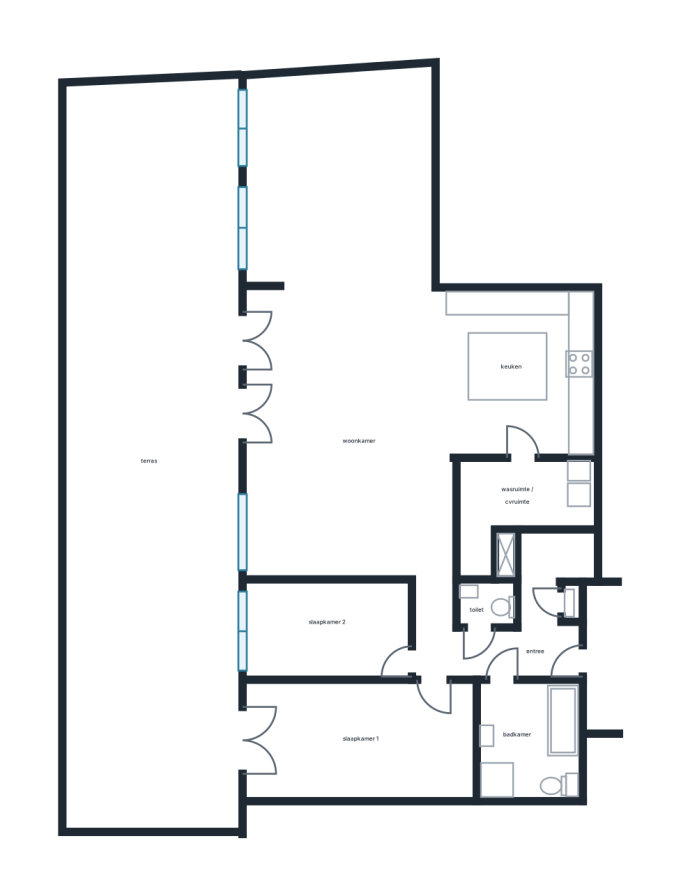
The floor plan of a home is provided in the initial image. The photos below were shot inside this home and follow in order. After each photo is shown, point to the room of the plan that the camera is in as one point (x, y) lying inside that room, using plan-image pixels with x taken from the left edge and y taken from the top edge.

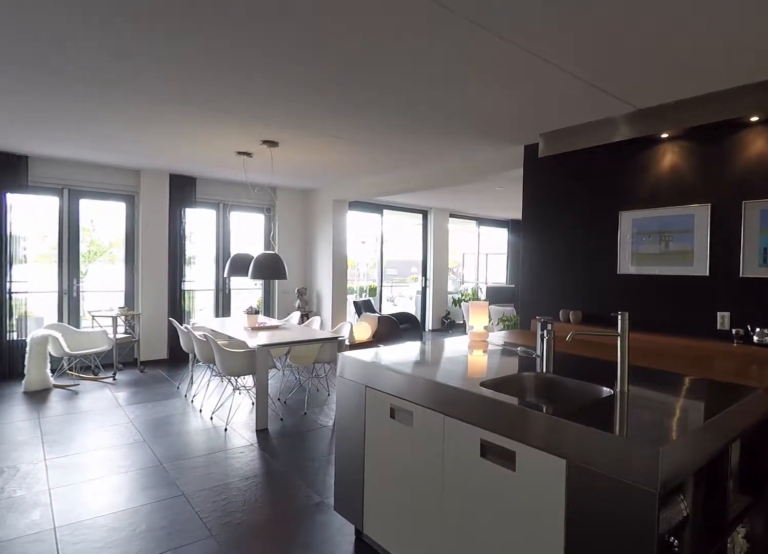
(512, 371)
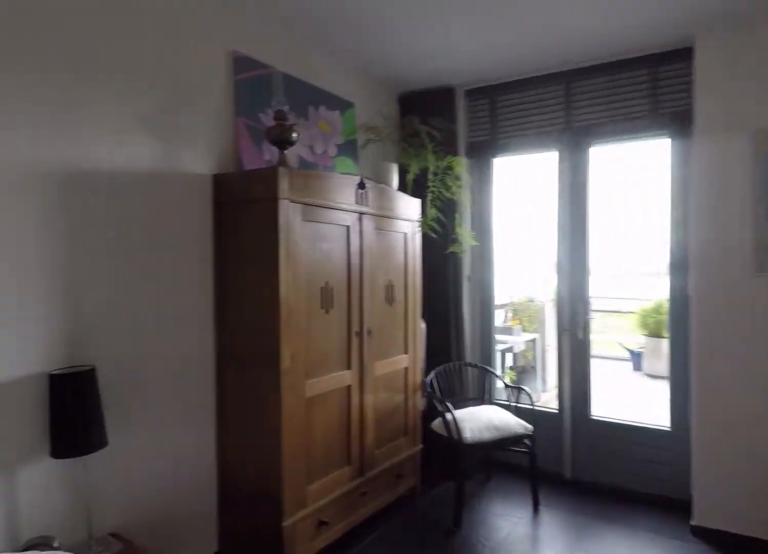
(360, 739)
